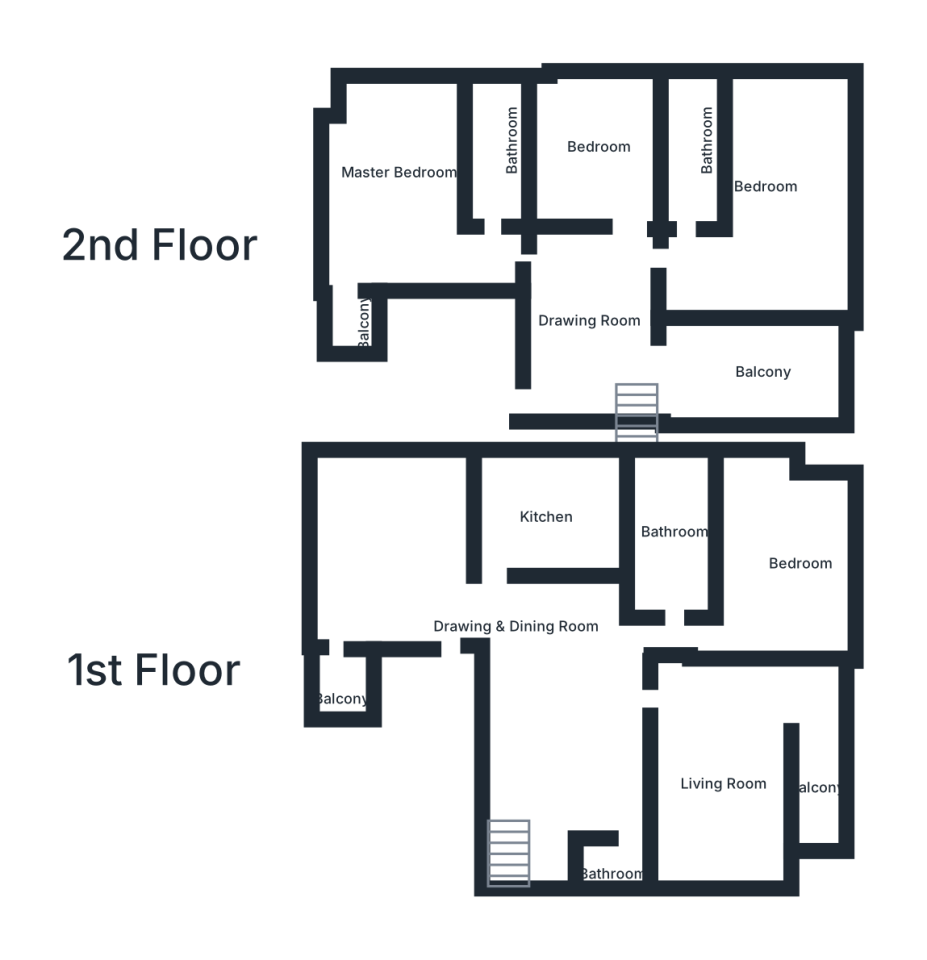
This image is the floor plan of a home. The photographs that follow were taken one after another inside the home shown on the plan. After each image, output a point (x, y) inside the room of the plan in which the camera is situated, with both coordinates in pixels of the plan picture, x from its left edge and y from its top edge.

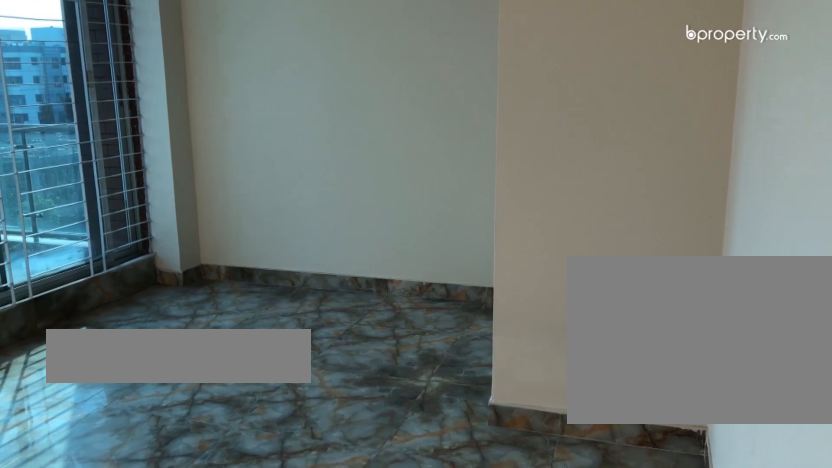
(729, 767)
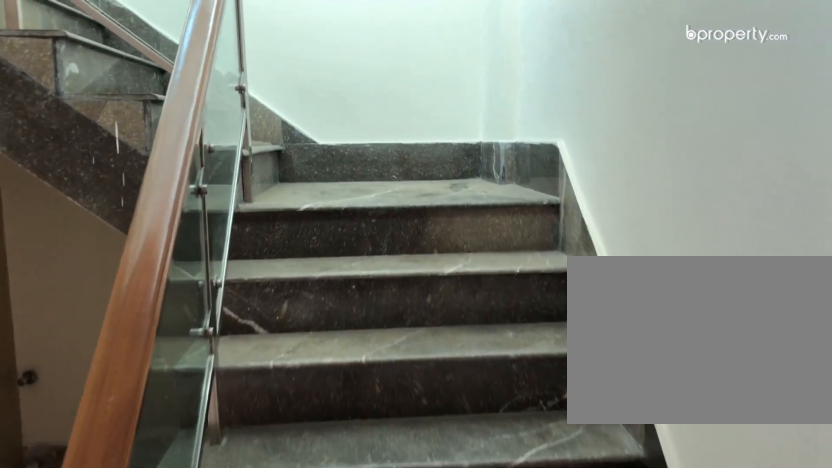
(511, 857)
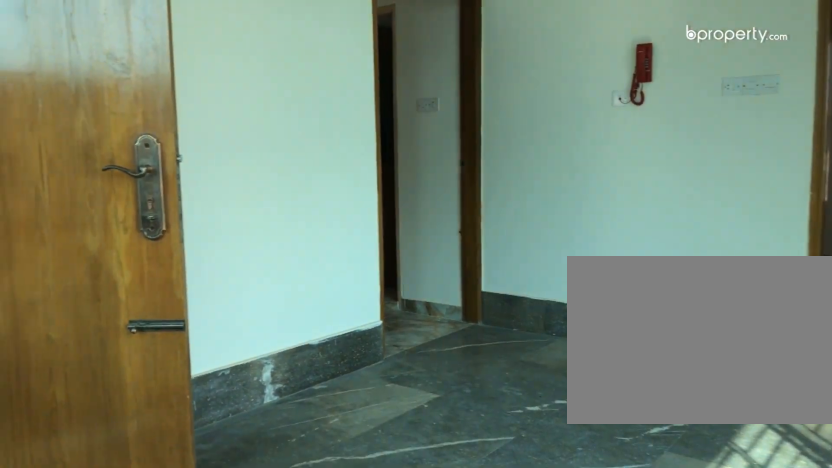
(599, 330)
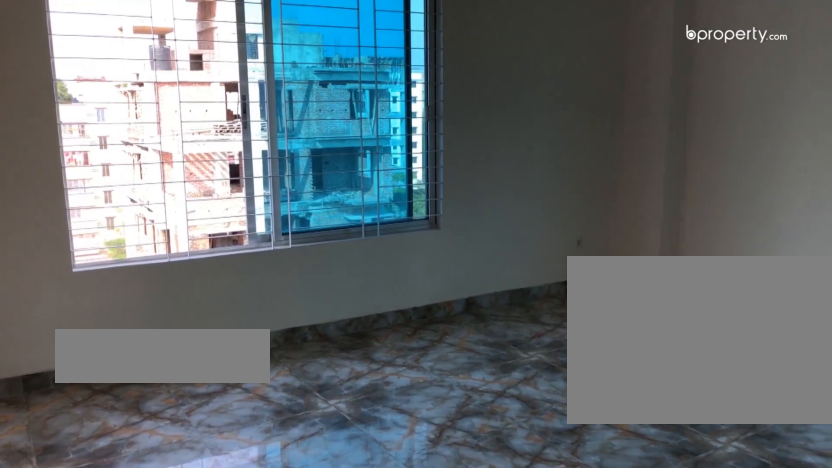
(404, 211)
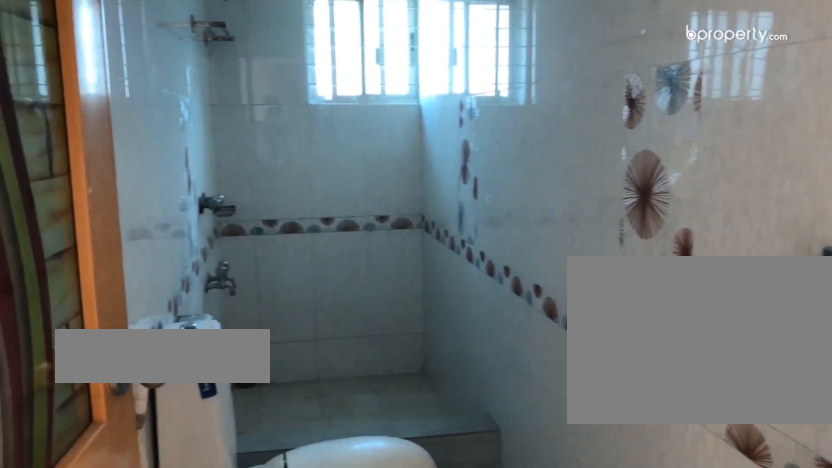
(497, 157)
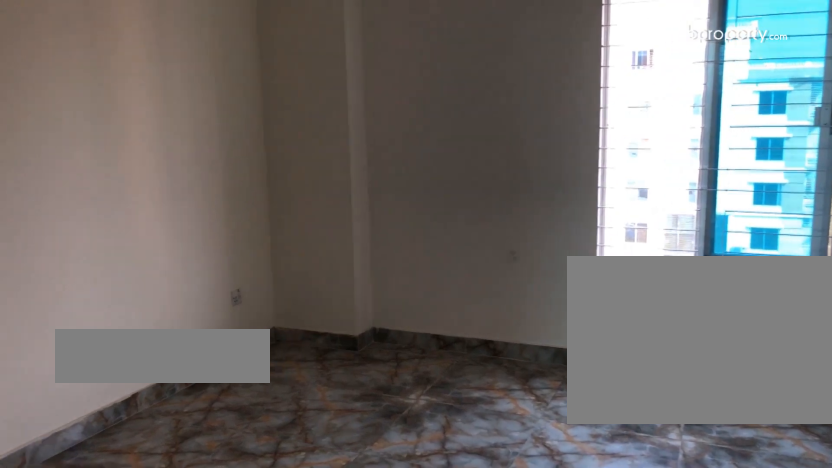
(607, 150)
